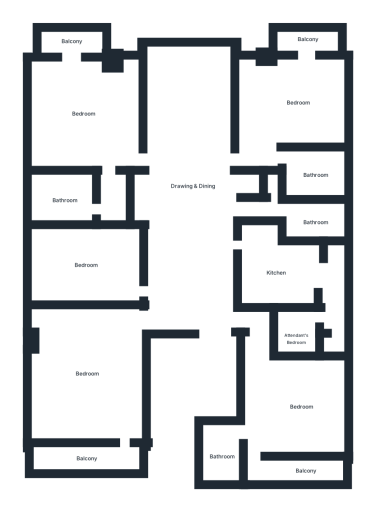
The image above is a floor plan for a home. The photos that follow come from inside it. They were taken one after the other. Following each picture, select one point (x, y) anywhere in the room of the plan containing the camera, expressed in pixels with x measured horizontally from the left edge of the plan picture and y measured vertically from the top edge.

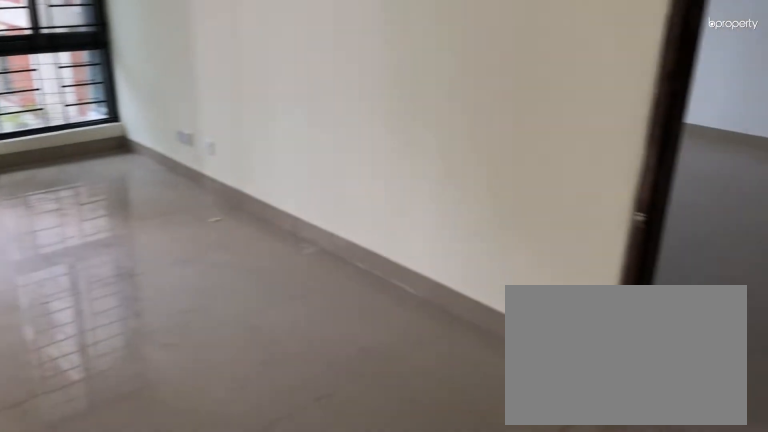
(81, 110)
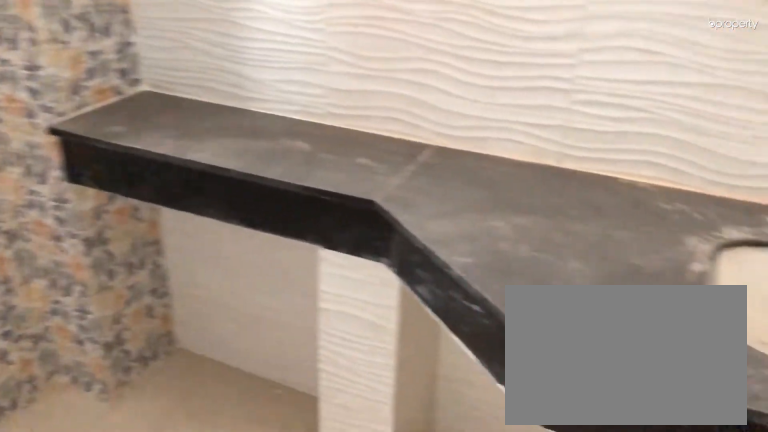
(65, 196)
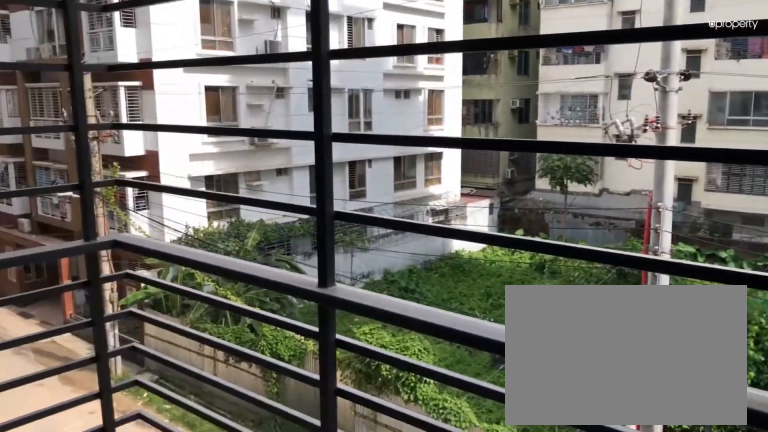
(69, 38)
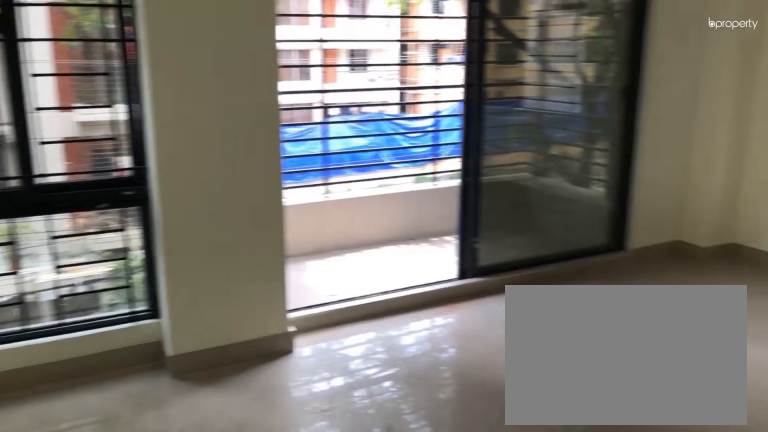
(296, 97)
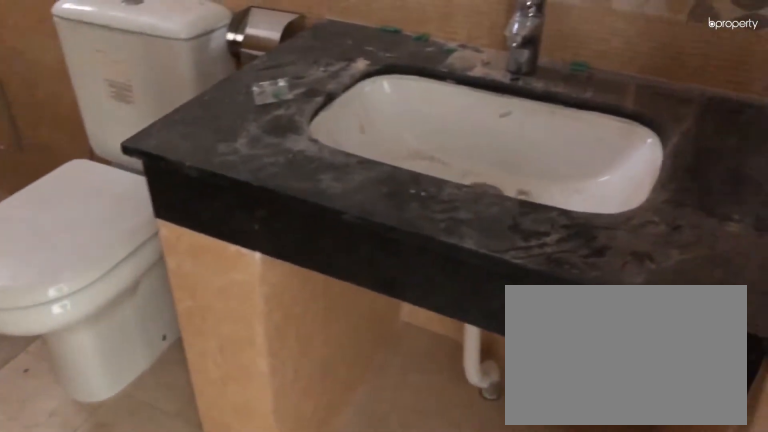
(313, 174)
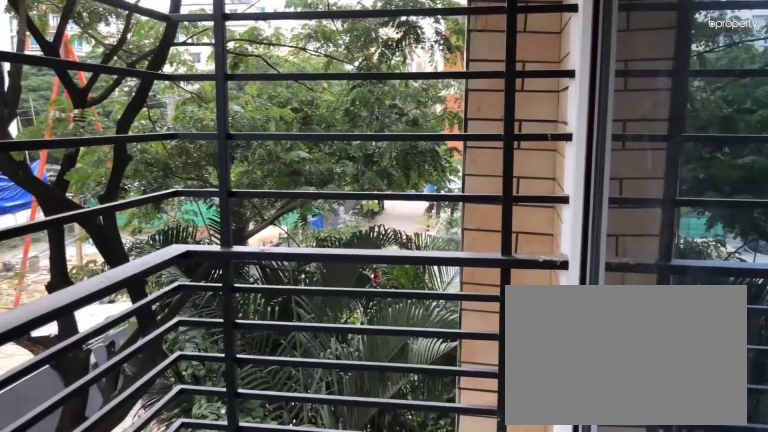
(305, 41)
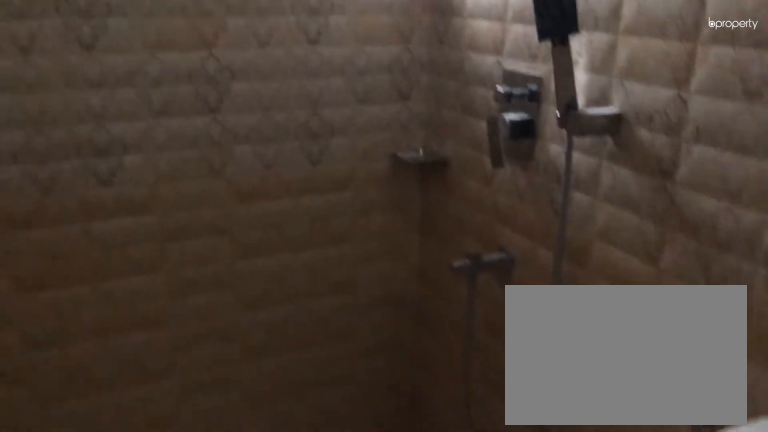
(314, 218)
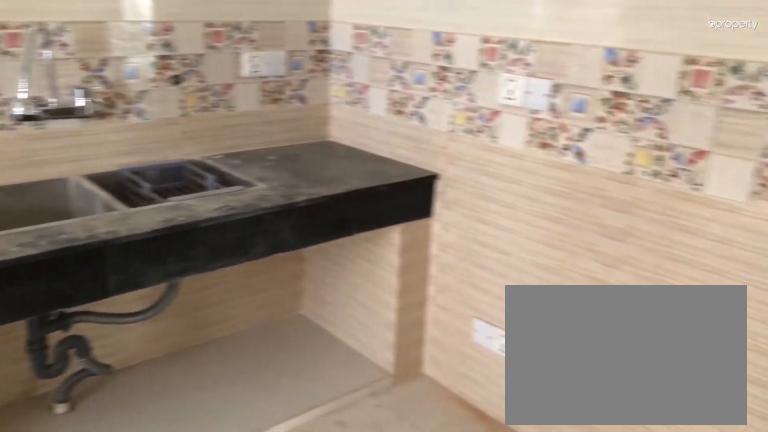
(282, 274)
